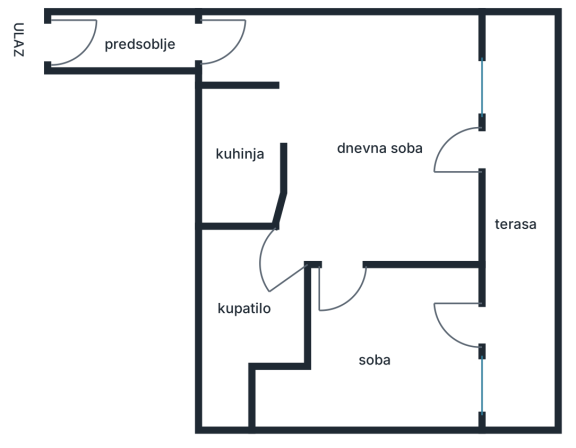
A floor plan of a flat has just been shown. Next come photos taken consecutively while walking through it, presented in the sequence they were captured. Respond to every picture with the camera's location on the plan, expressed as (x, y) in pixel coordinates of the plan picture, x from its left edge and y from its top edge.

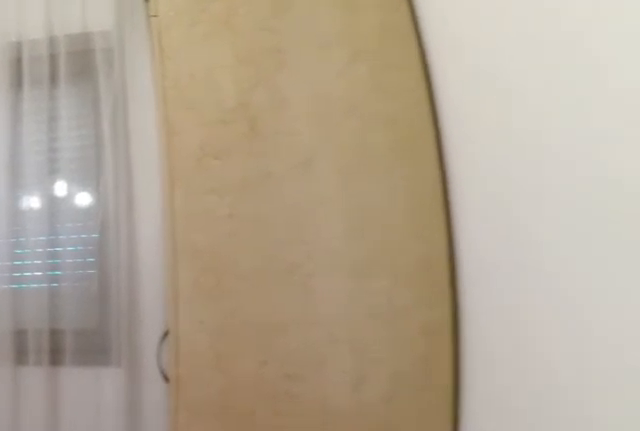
(323, 329)
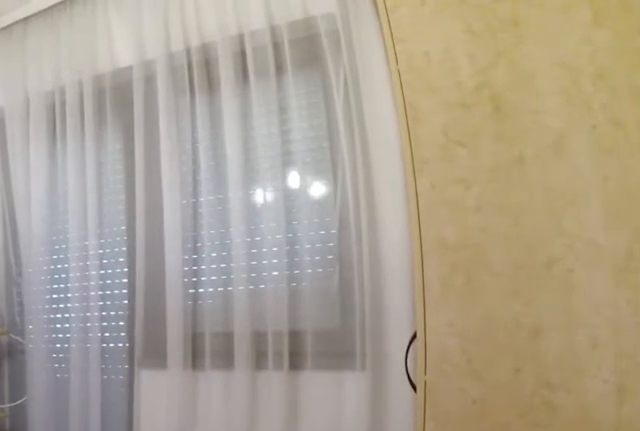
(324, 338)
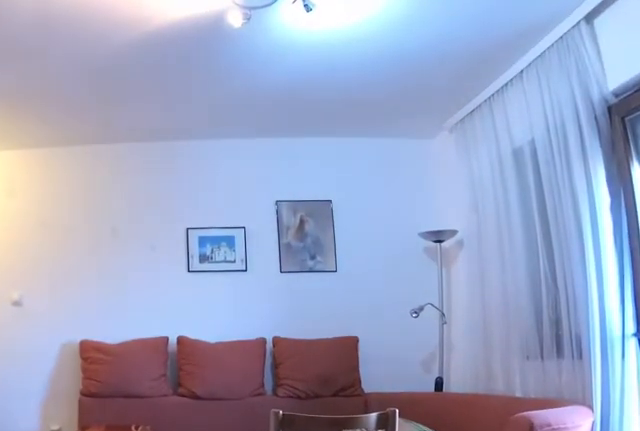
(339, 292)
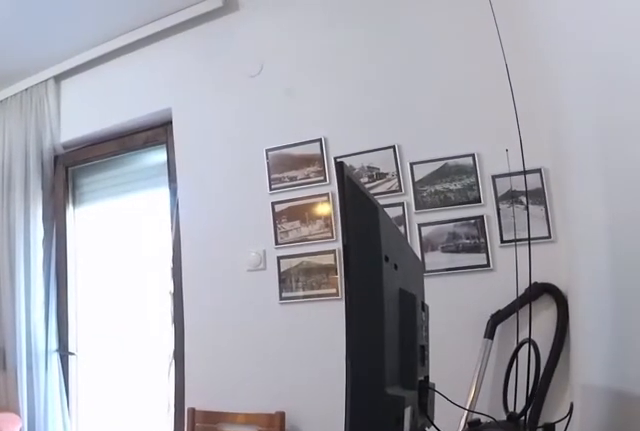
(353, 246)
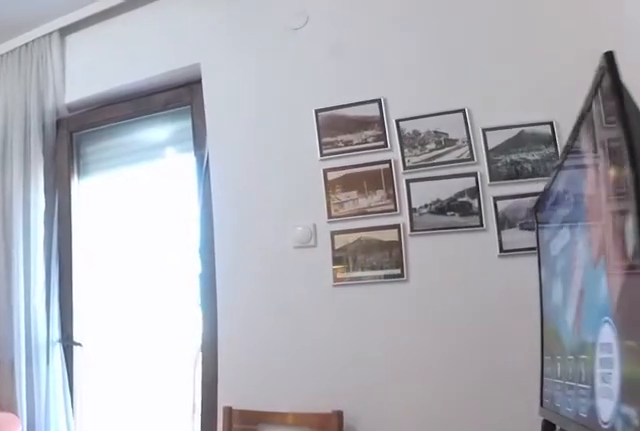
(372, 228)
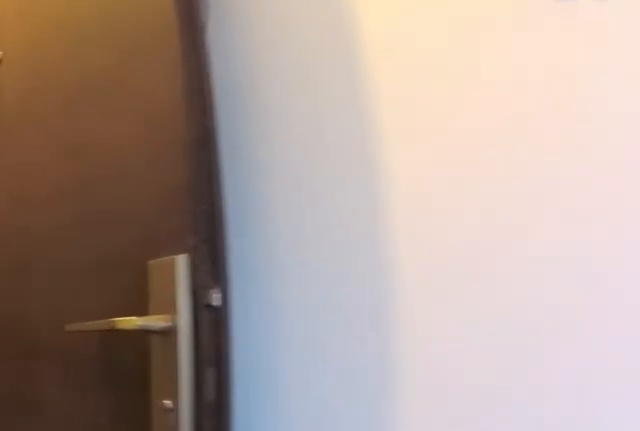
(288, 67)
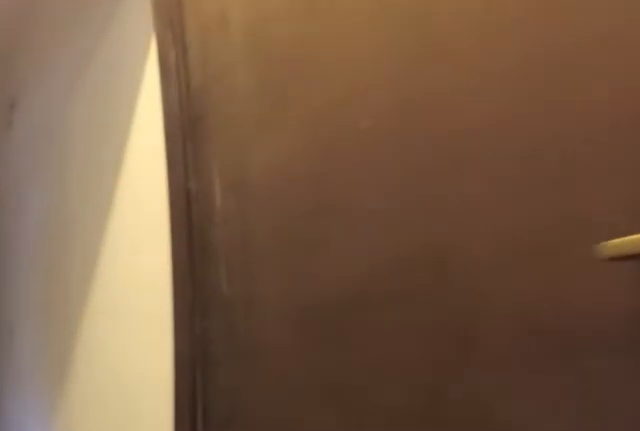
(259, 56)
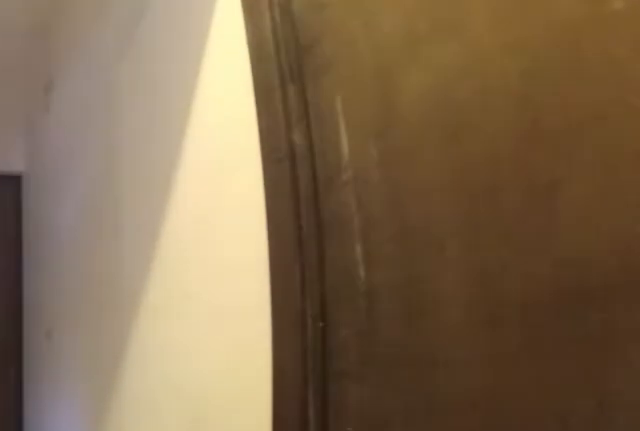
(239, 52)
